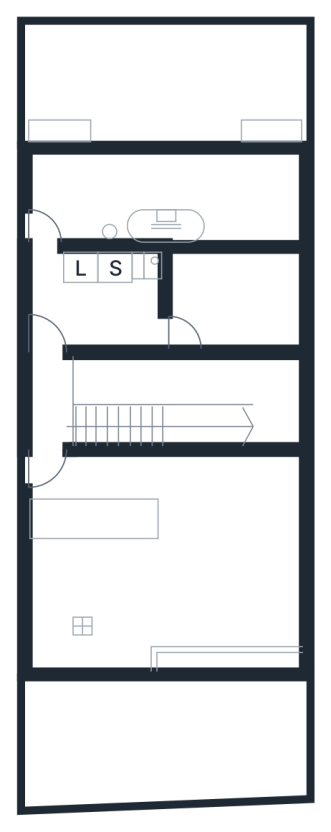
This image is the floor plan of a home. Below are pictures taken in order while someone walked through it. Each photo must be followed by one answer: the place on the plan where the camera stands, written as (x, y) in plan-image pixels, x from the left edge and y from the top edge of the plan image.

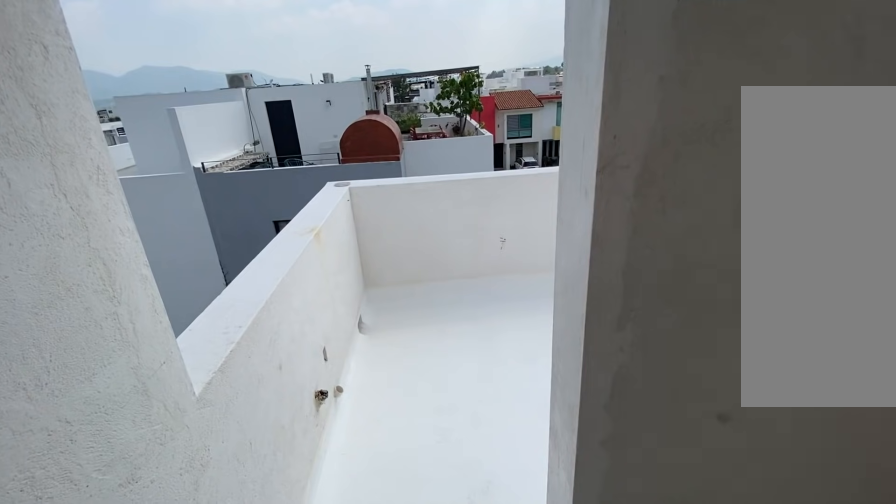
(51, 267)
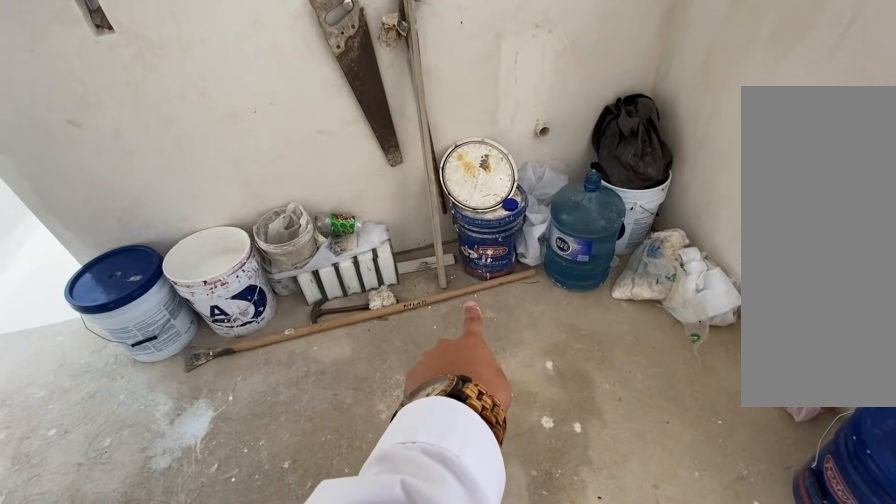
(88, 301)
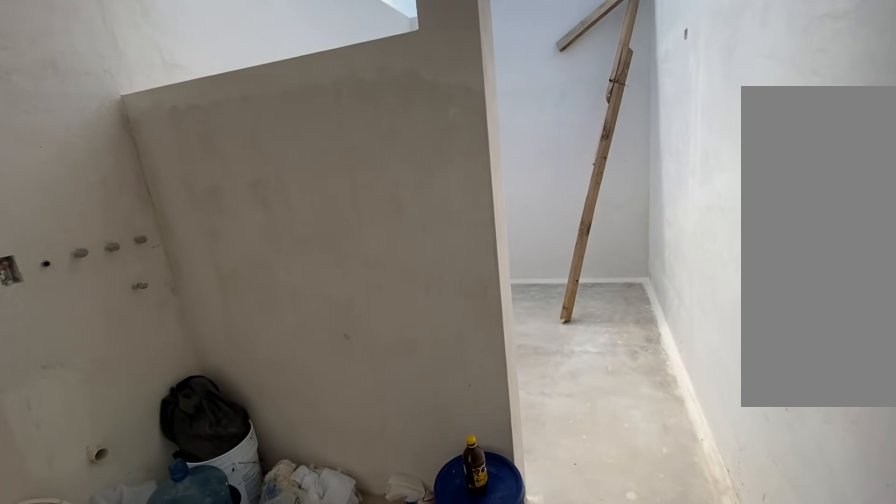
(88, 309)
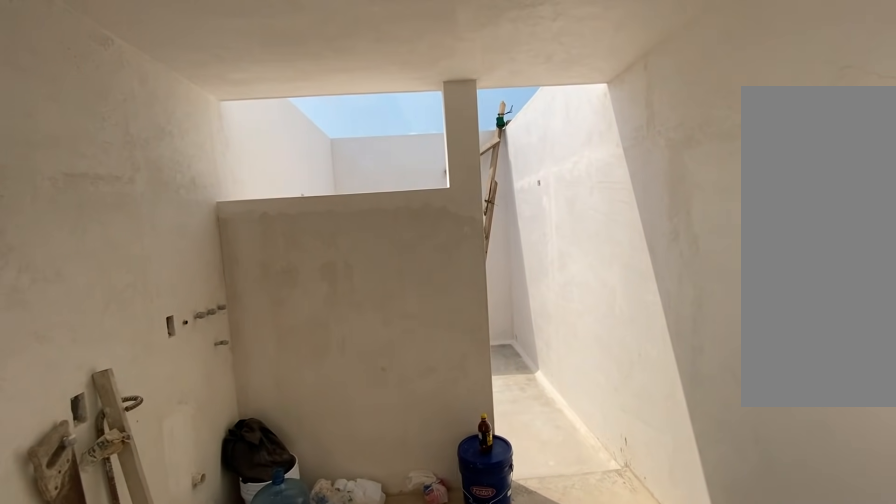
(122, 327)
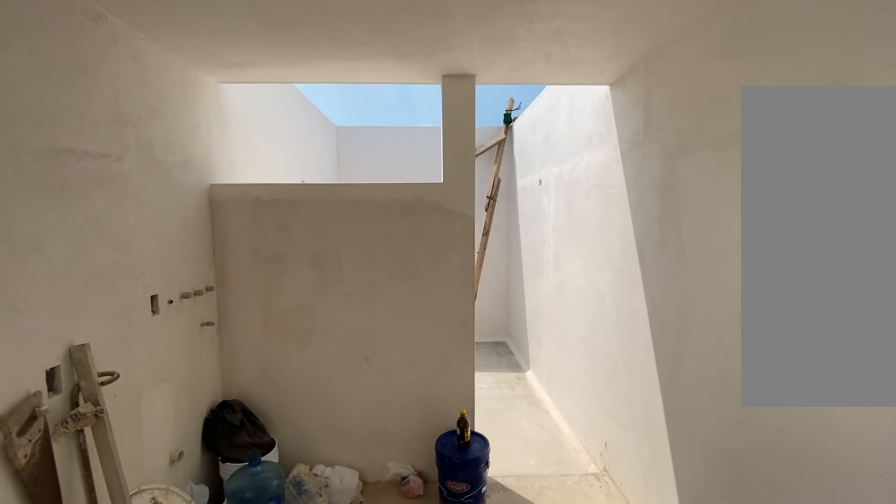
(122, 327)
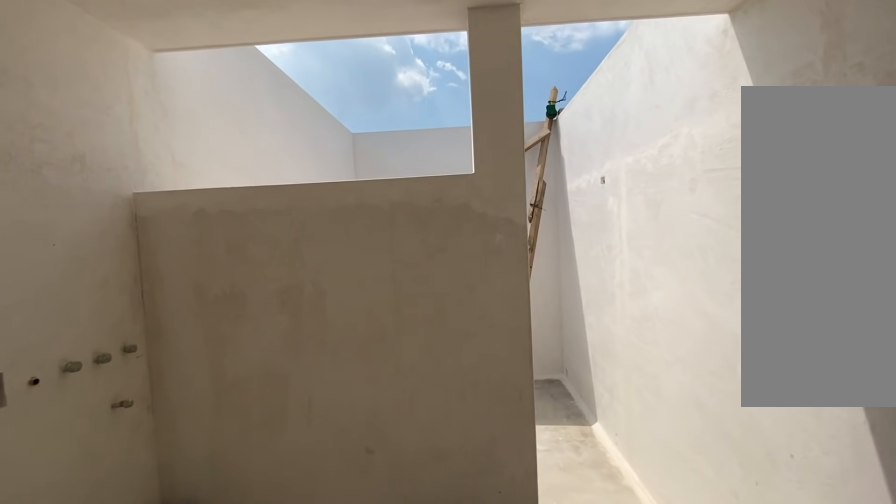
(120, 322)
